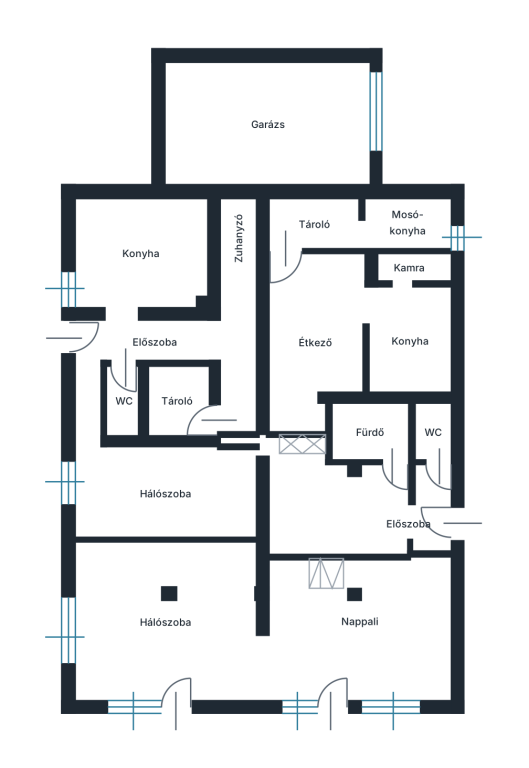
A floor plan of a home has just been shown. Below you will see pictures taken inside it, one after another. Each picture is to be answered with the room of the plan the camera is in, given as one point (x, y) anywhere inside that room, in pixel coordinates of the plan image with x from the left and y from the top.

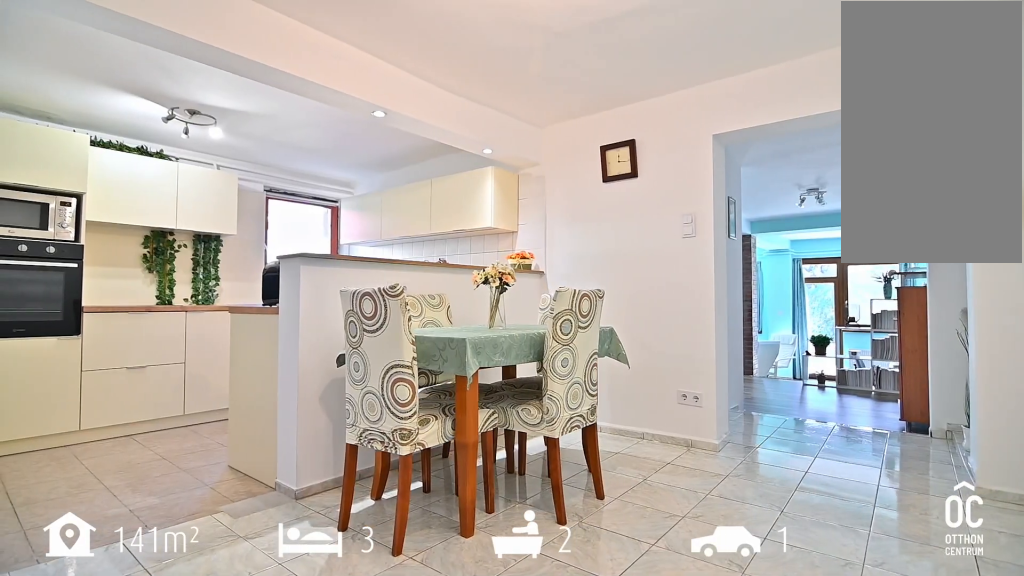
(314, 331)
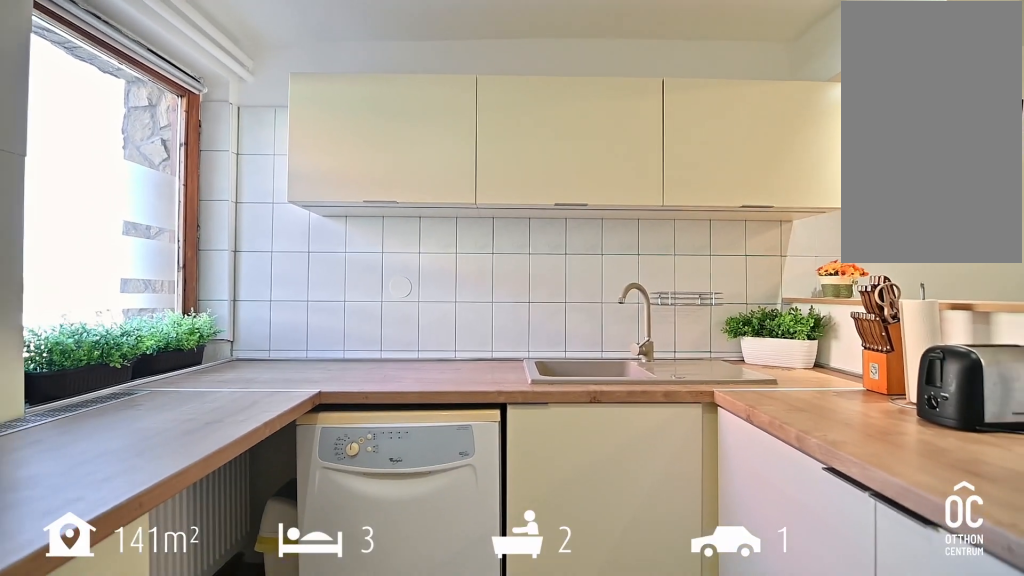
(410, 335)
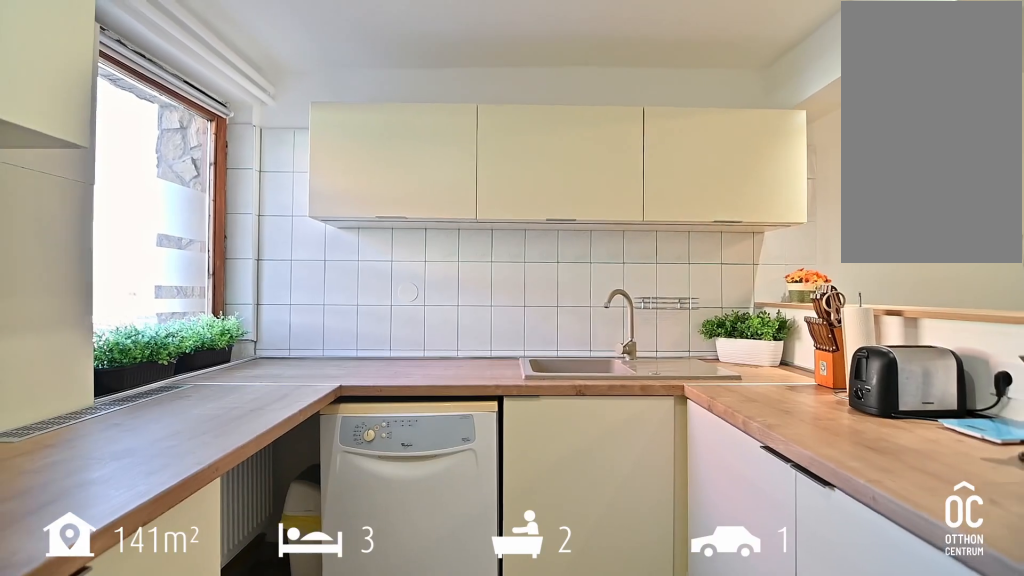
(410, 335)
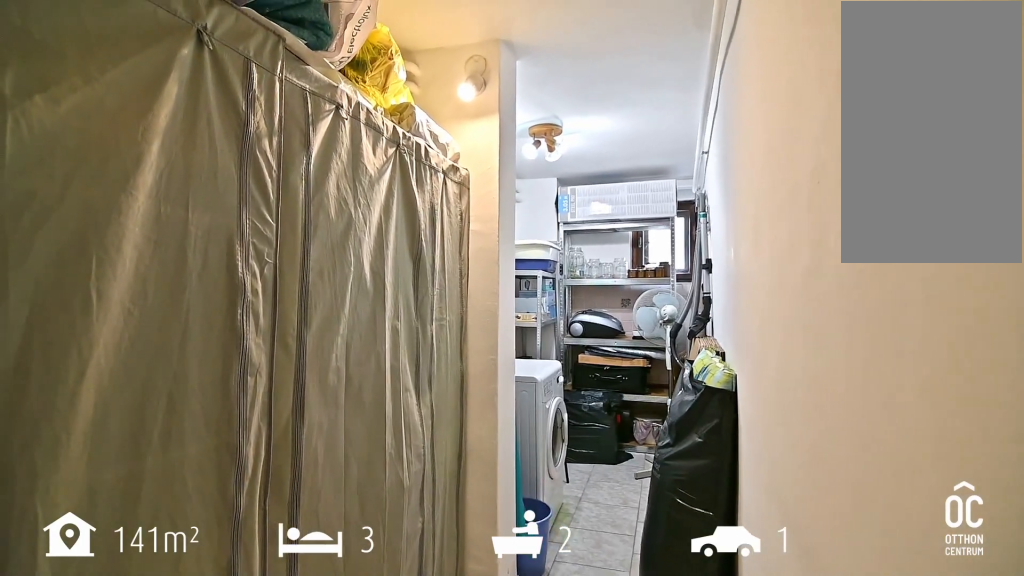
(364, 222)
